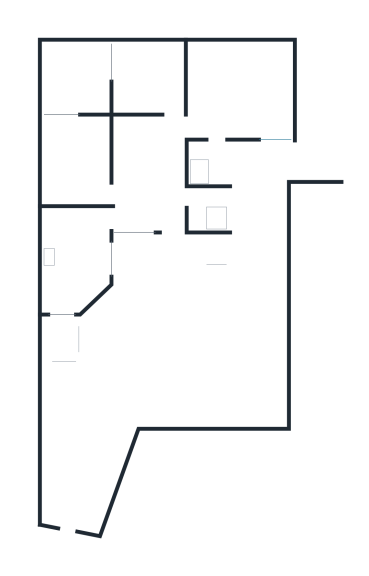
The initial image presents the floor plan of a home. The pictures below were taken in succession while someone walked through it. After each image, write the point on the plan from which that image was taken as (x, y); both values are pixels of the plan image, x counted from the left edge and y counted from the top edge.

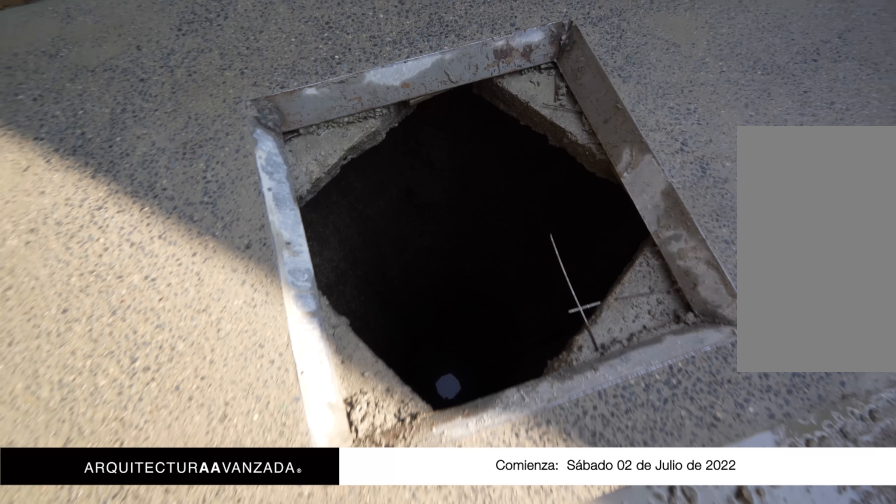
(129, 334)
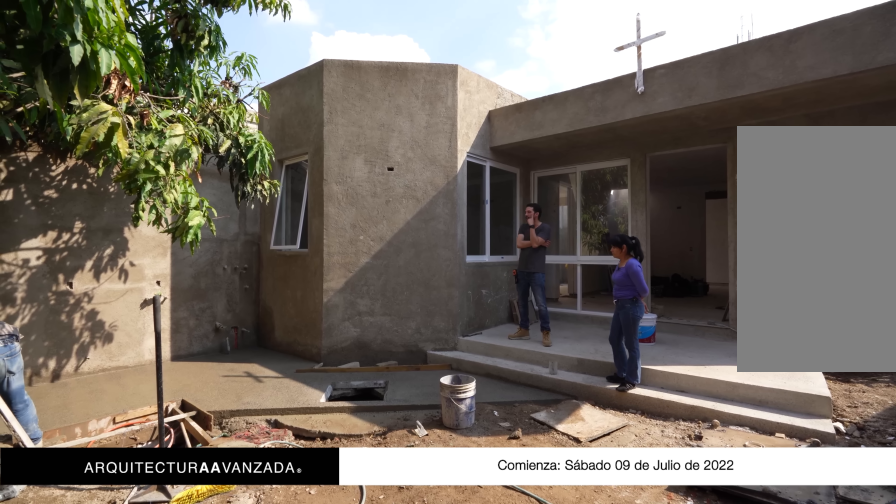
(183, 376)
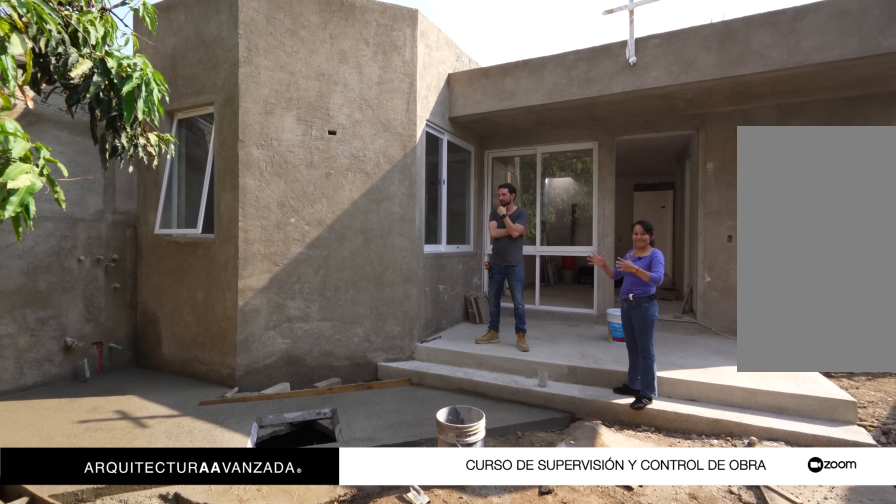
(154, 370)
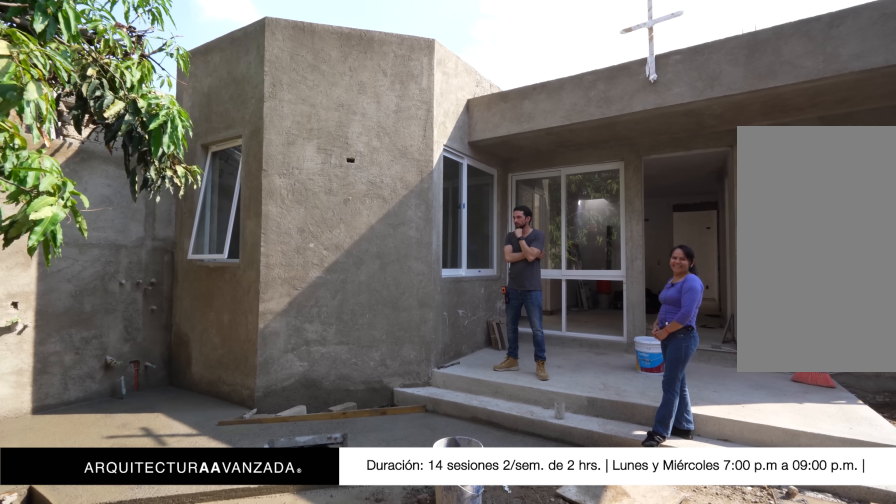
(150, 364)
